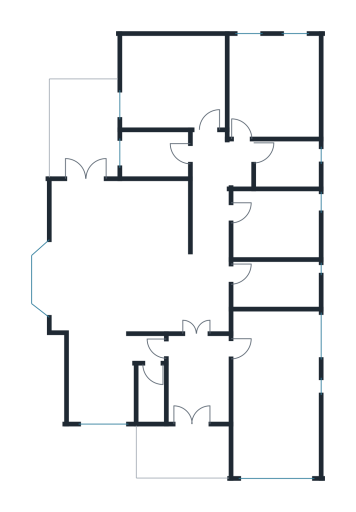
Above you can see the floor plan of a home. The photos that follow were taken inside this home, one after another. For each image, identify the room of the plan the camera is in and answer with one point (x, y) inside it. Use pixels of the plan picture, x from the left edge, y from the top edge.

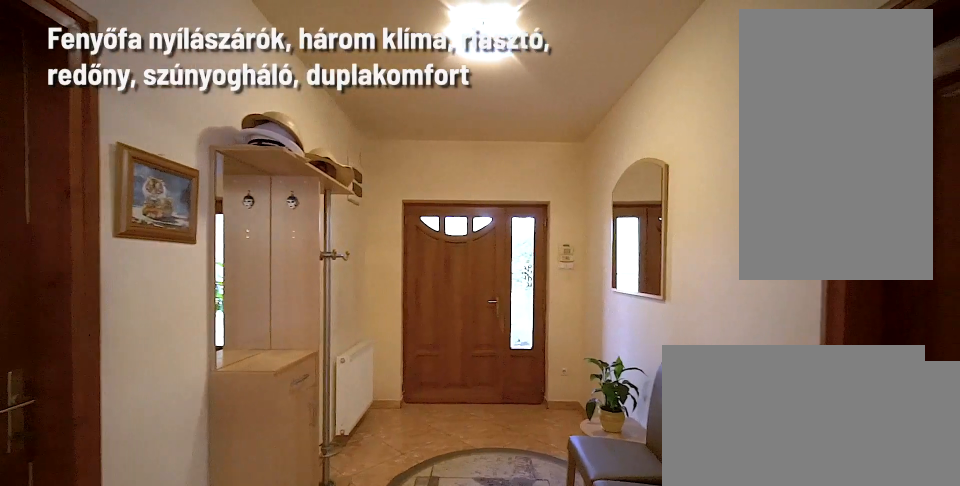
(197, 378)
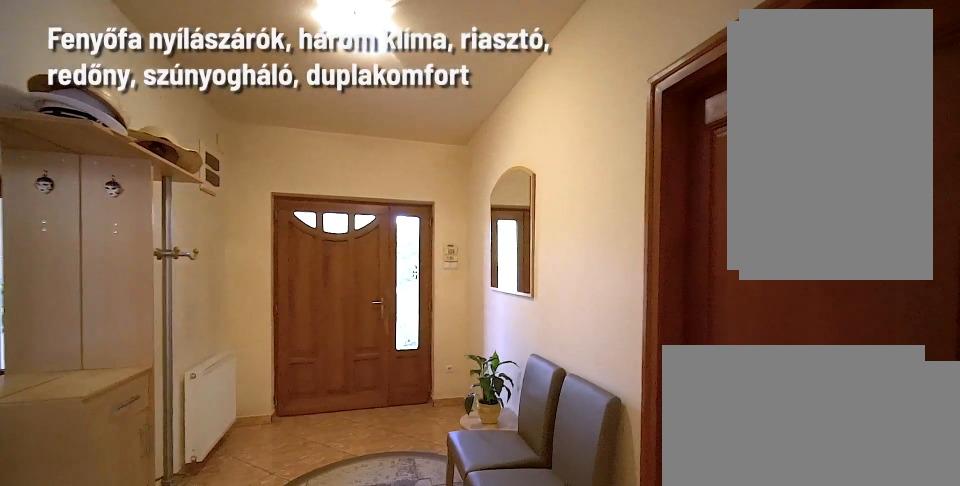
(197, 378)
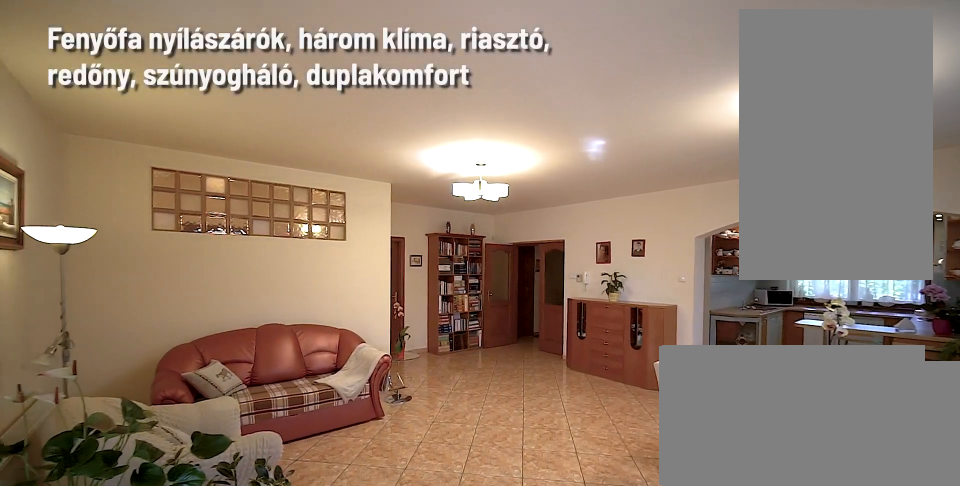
(115, 265)
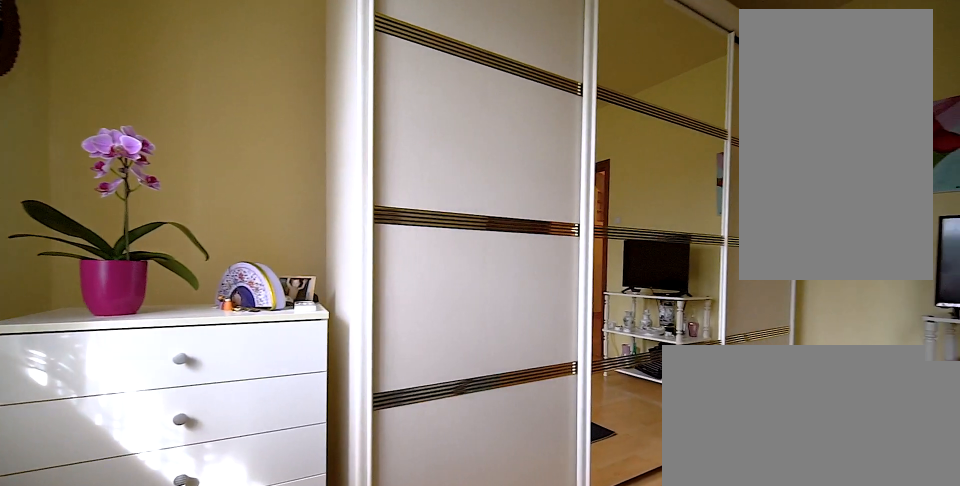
(274, 87)
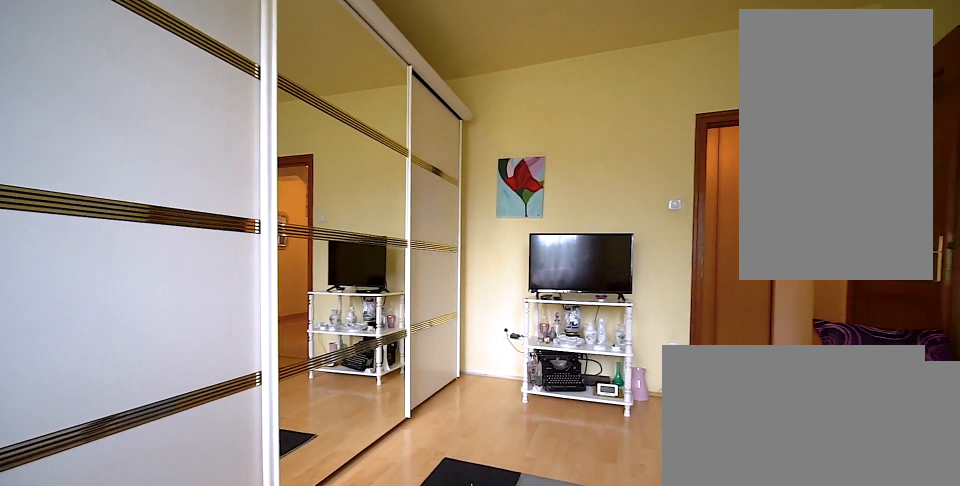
(274, 87)
